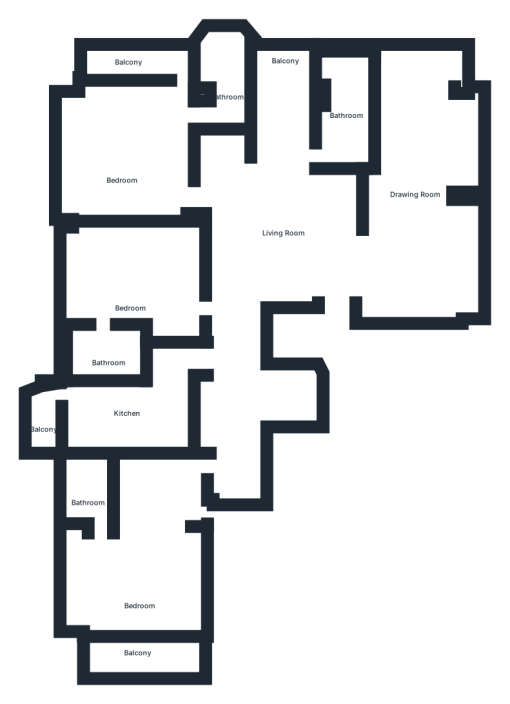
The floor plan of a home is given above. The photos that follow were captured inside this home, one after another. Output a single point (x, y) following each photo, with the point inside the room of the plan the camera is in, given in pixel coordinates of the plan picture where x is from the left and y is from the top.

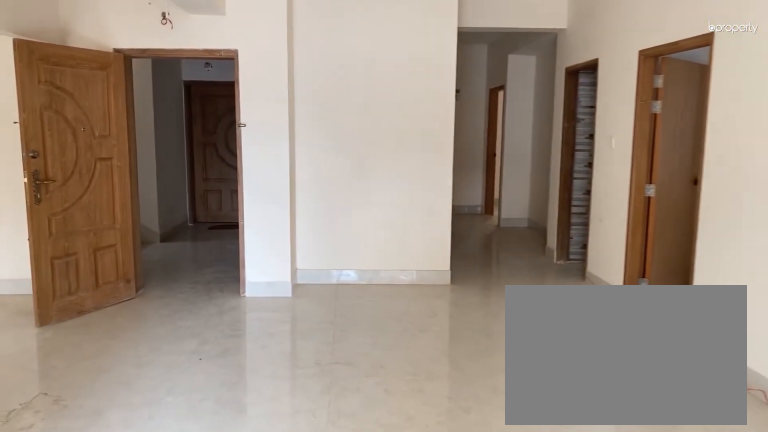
(288, 231)
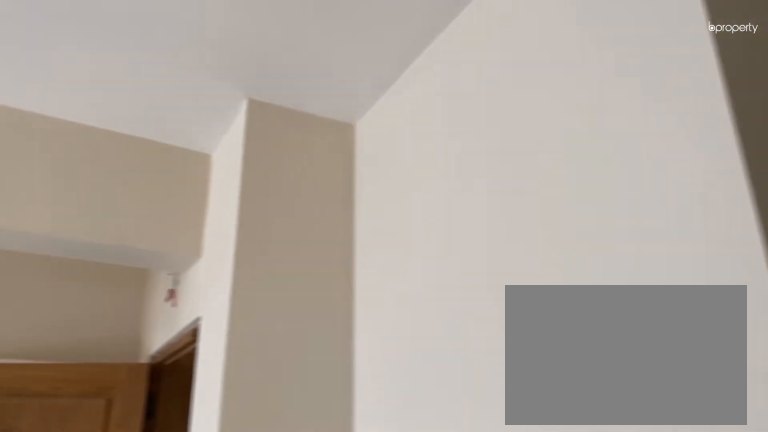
(288, 231)
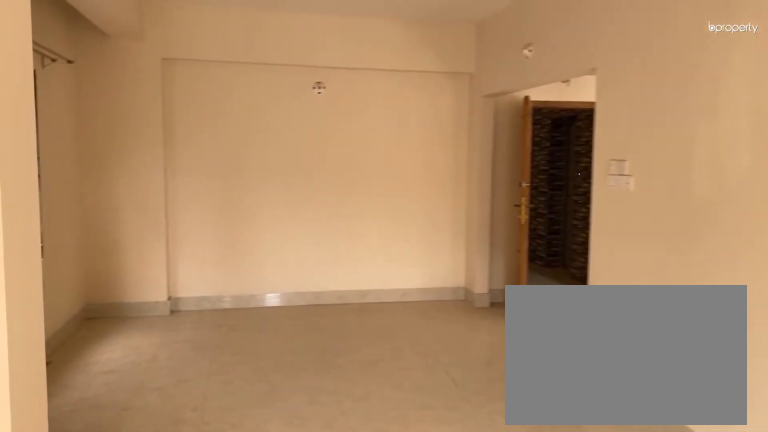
(414, 189)
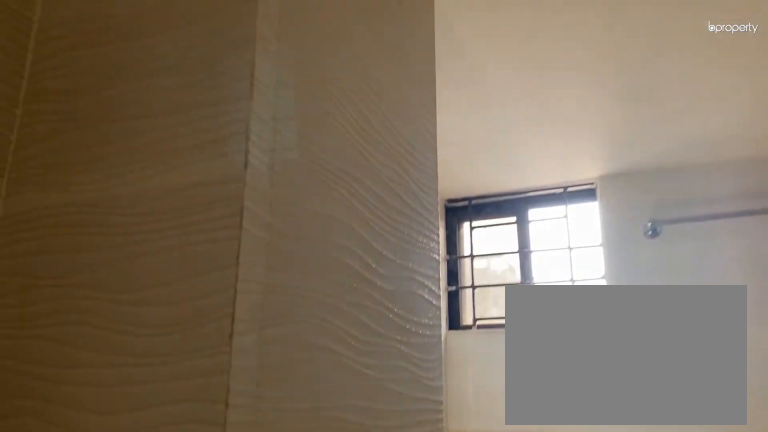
(347, 110)
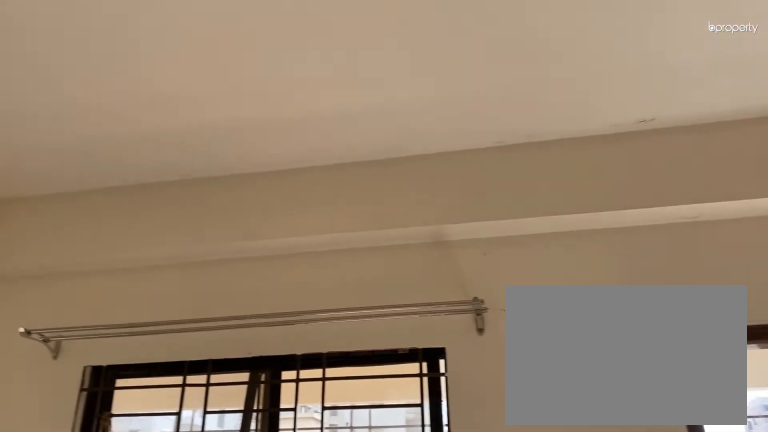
(125, 166)
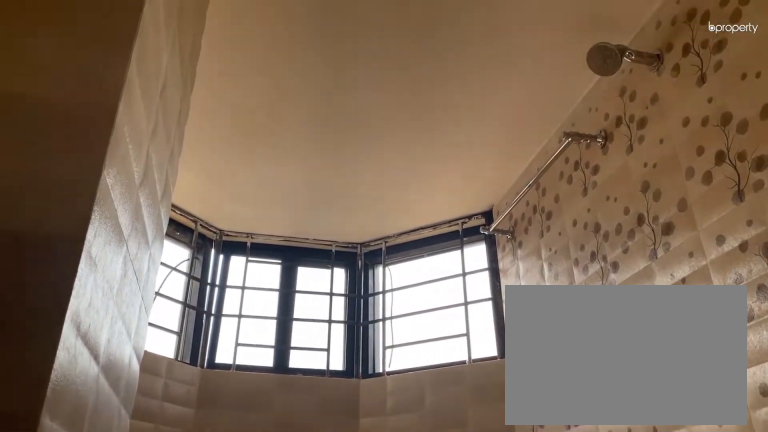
(231, 91)
